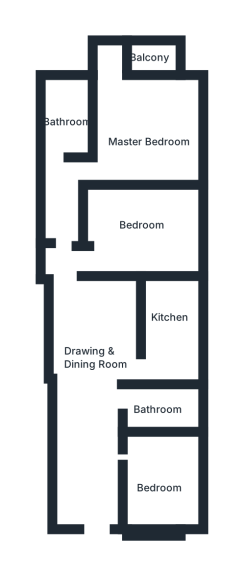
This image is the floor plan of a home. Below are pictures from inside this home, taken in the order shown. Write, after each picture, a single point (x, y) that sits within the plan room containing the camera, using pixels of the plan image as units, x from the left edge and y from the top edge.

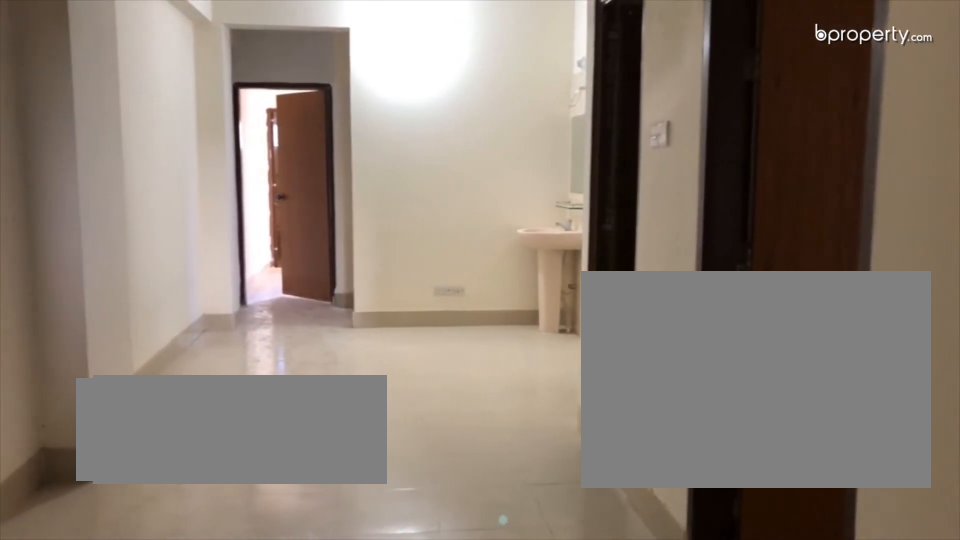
(88, 449)
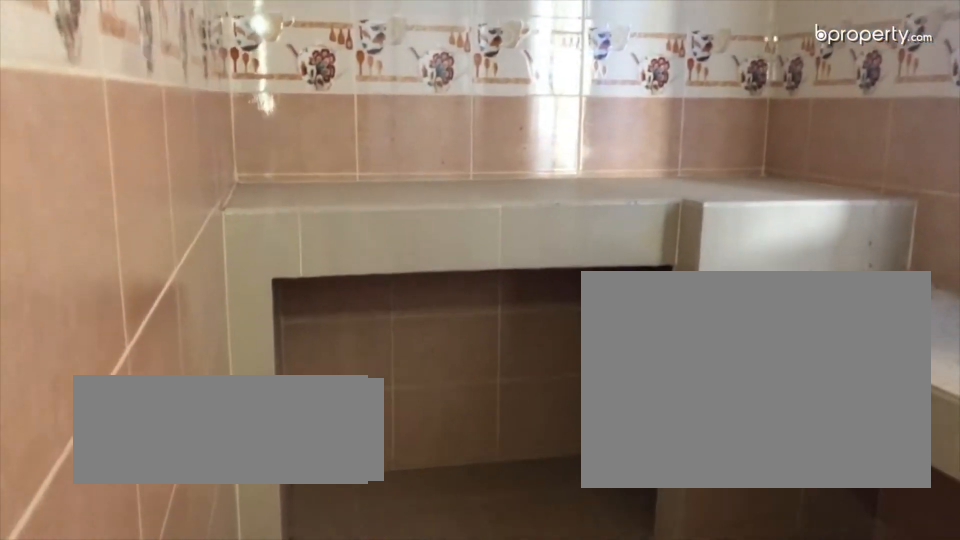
(170, 337)
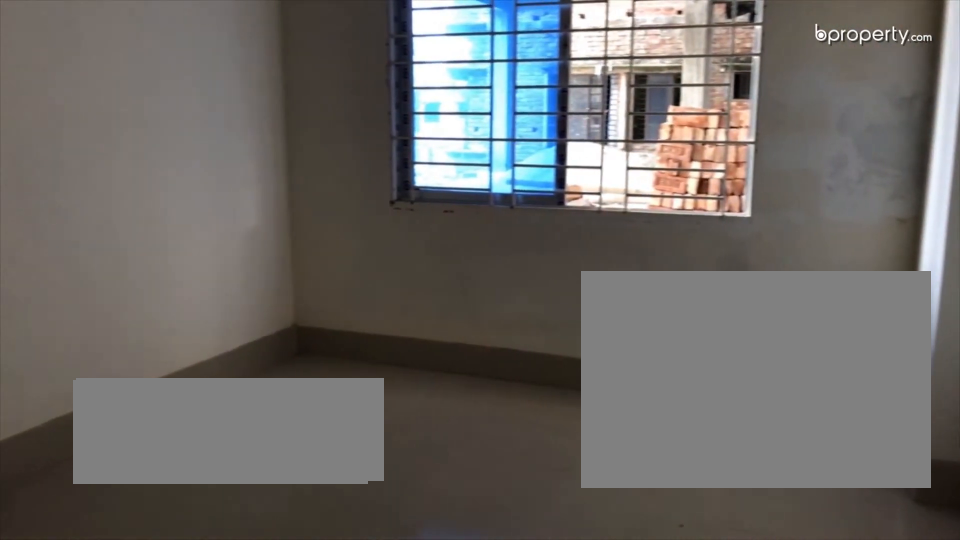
(124, 250)
